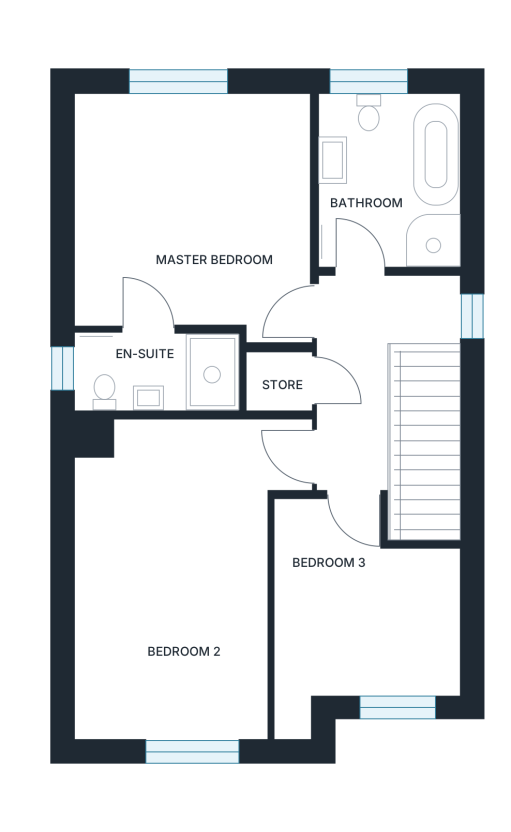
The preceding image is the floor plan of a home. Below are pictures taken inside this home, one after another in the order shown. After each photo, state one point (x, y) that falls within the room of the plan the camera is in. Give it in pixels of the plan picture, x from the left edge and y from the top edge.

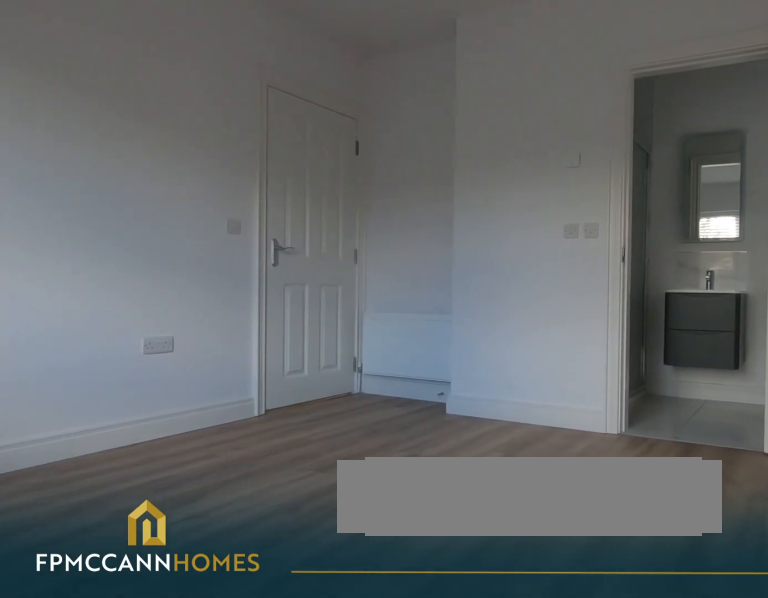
(193, 210)
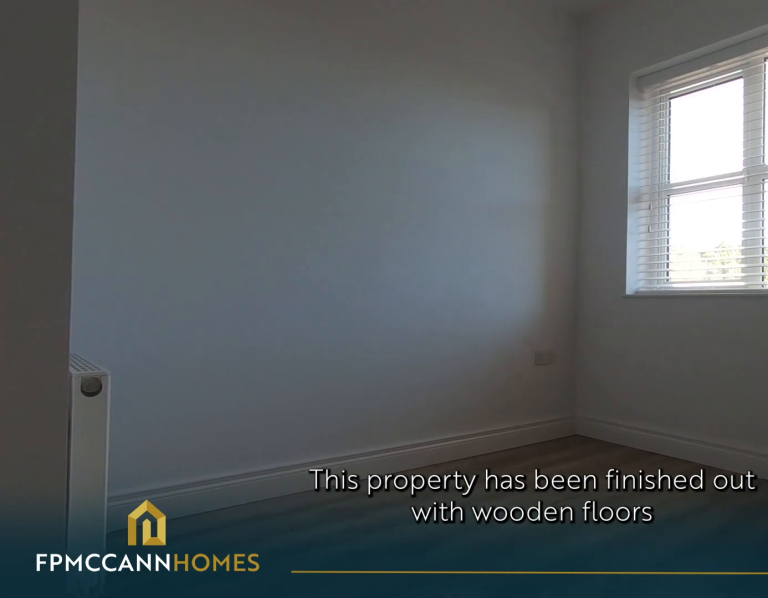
(366, 621)
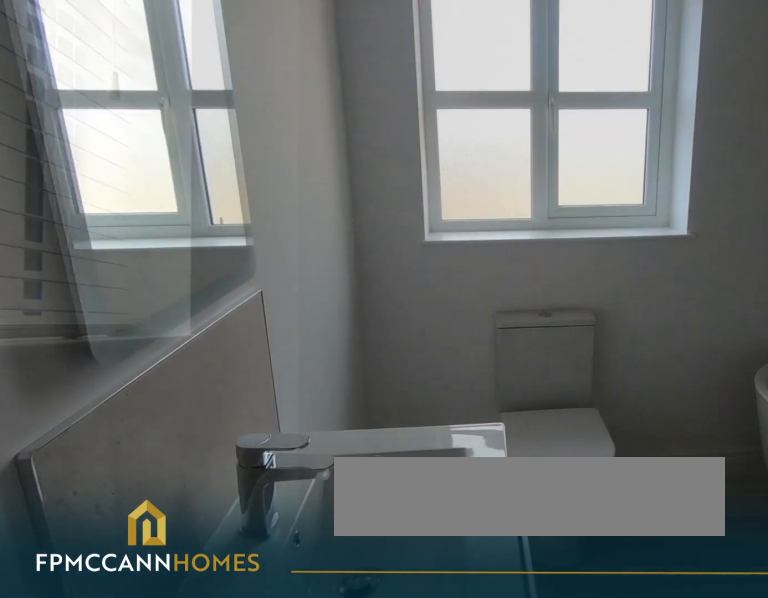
(390, 183)
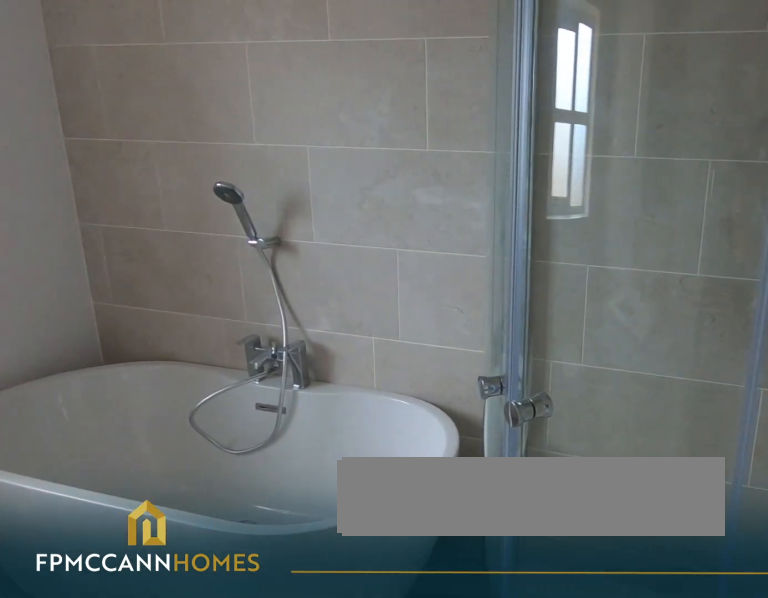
(390, 183)
